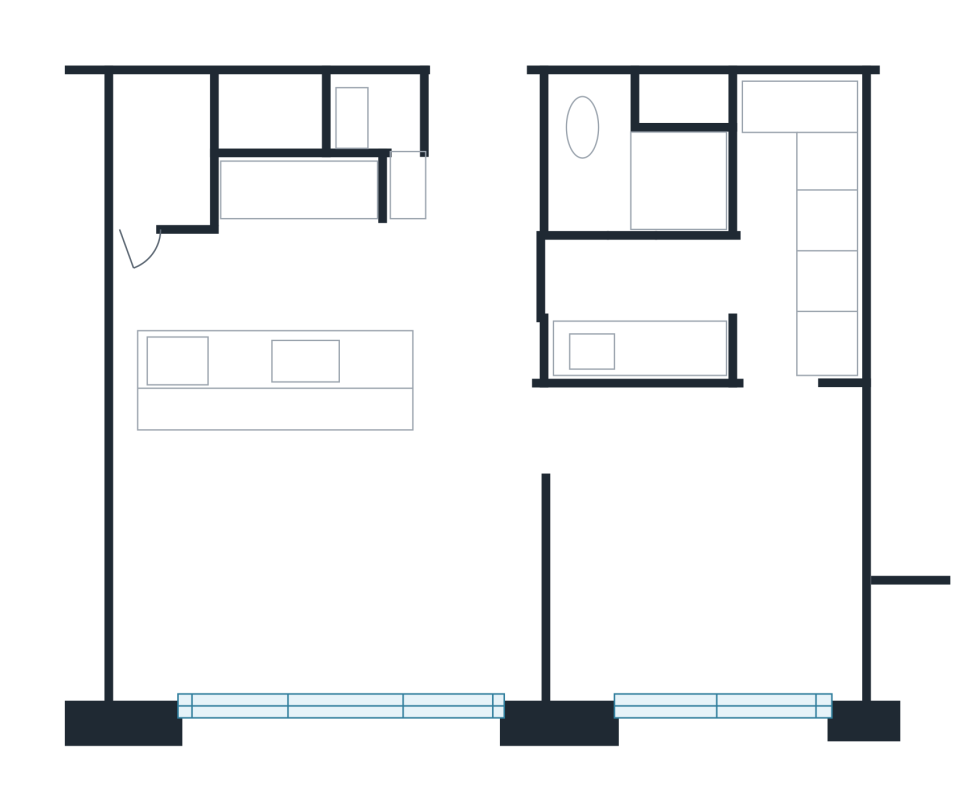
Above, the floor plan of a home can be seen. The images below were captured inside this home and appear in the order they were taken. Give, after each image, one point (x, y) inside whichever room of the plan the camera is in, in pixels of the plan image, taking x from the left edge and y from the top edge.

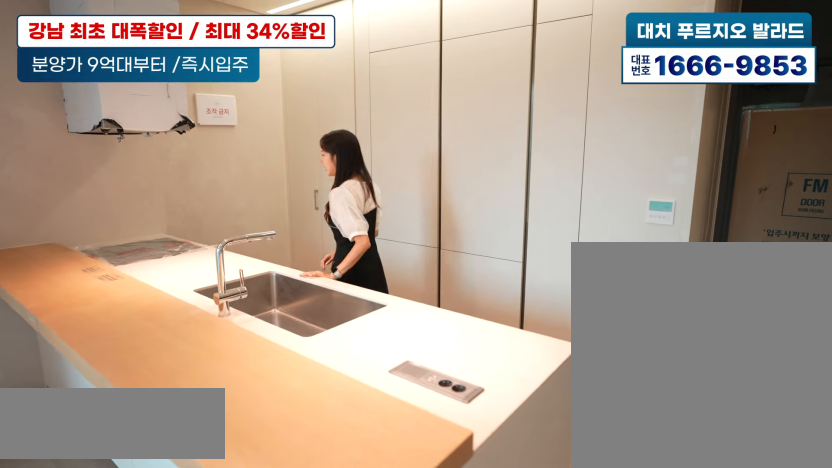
(280, 259)
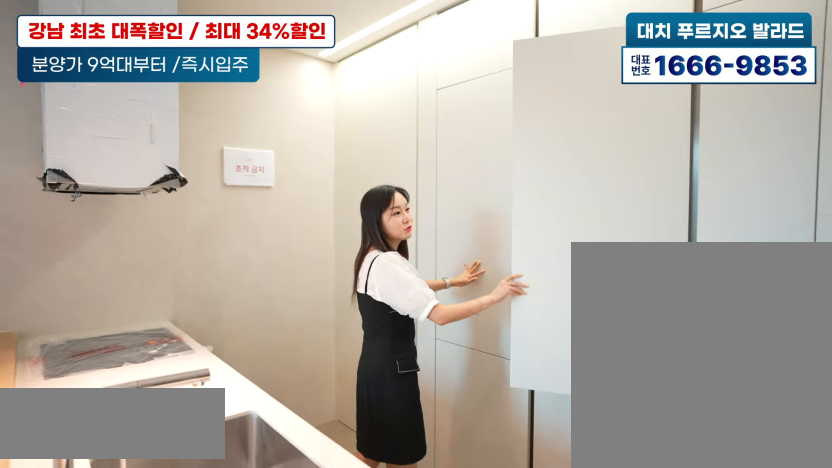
(285, 262)
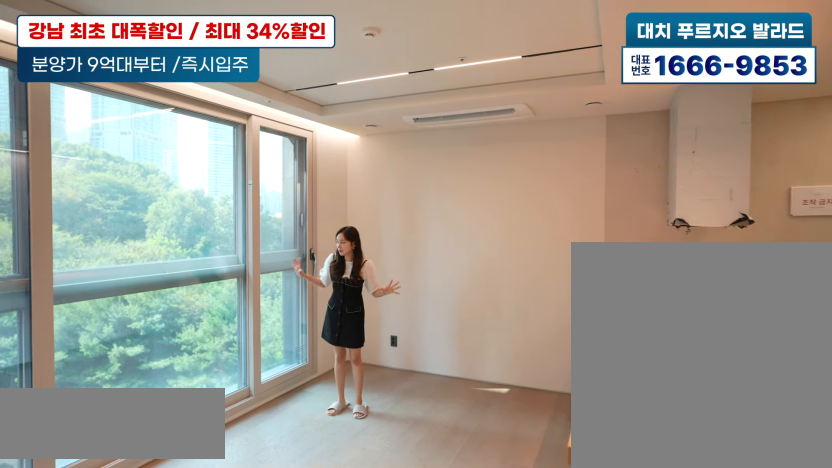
(314, 567)
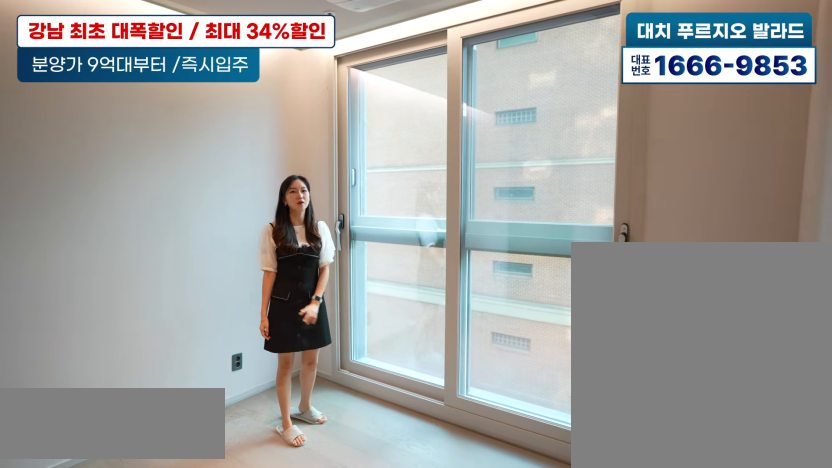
(712, 561)
